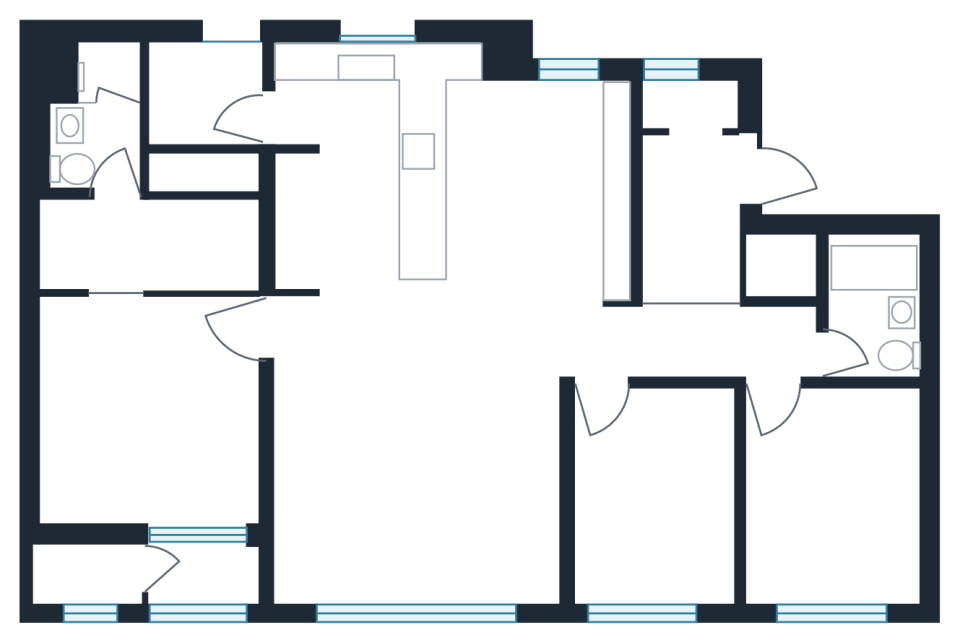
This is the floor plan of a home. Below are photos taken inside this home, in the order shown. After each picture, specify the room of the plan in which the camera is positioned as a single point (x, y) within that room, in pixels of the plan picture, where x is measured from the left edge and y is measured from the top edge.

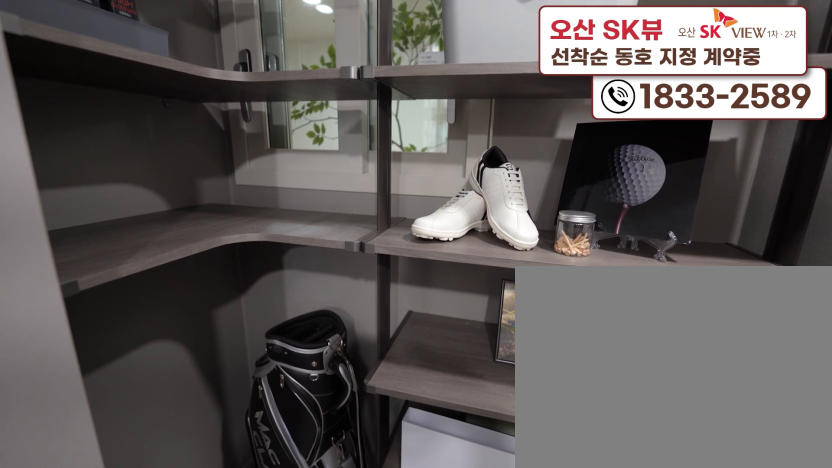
(699, 191)
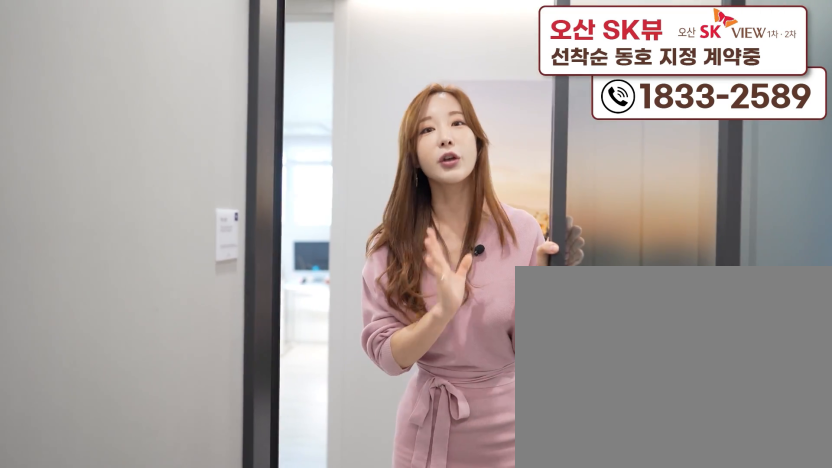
(699, 191)
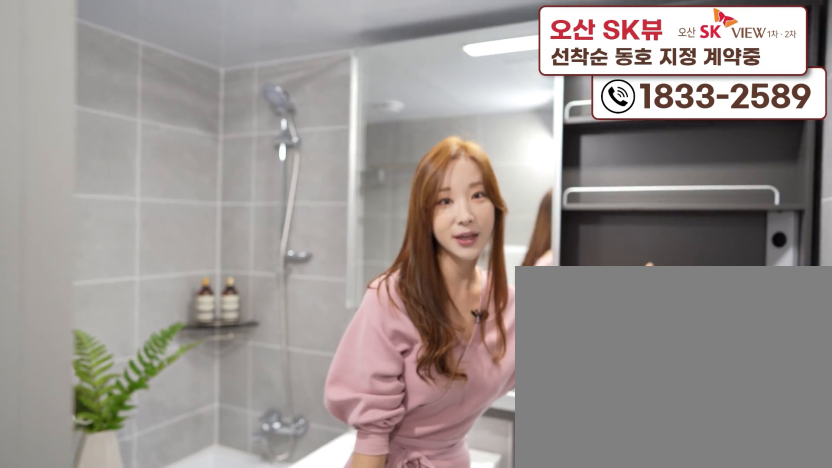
(880, 334)
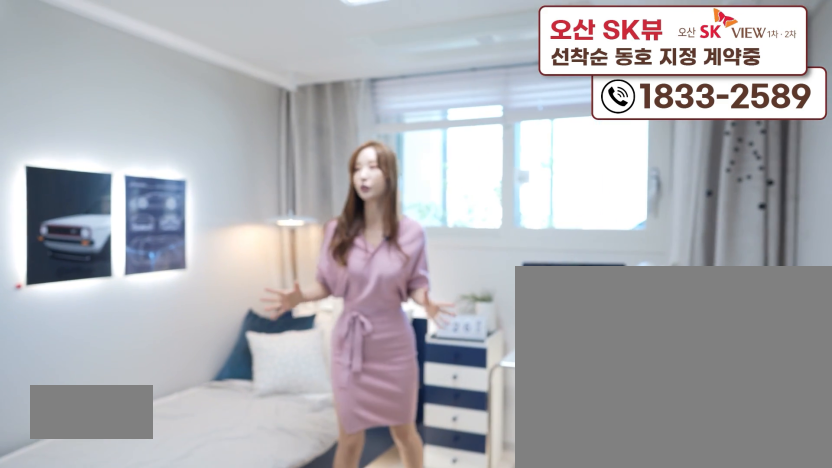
(824, 549)
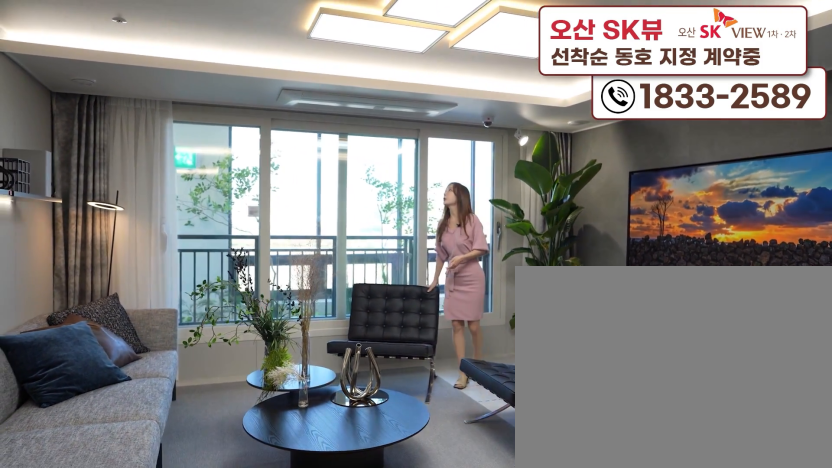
(421, 529)
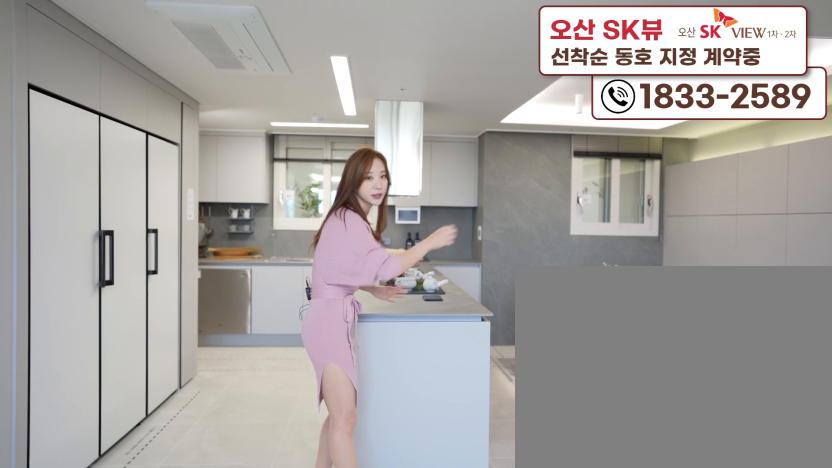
(382, 304)
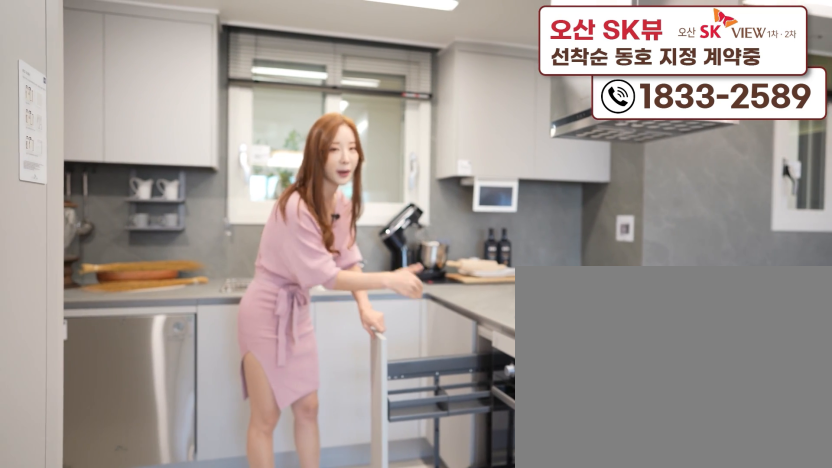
(382, 304)
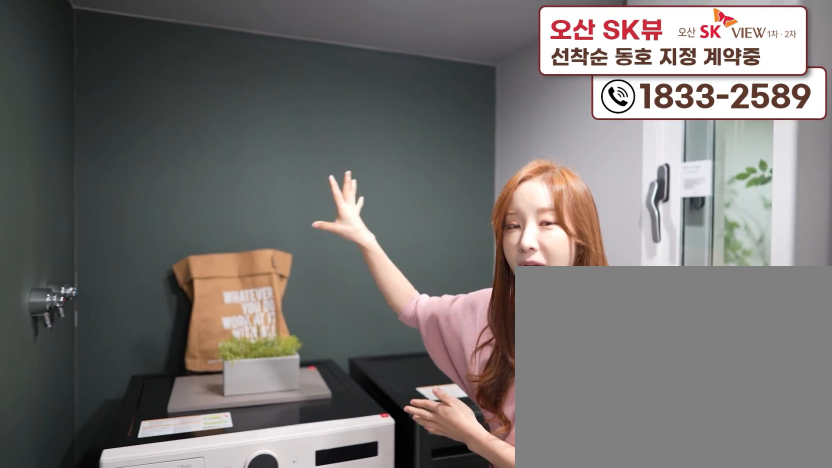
(218, 109)
